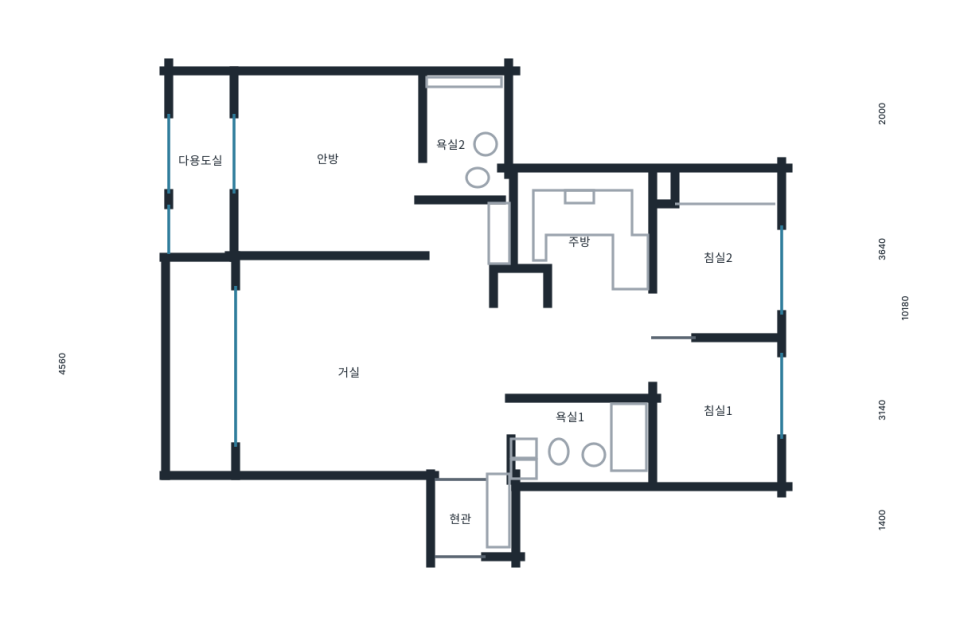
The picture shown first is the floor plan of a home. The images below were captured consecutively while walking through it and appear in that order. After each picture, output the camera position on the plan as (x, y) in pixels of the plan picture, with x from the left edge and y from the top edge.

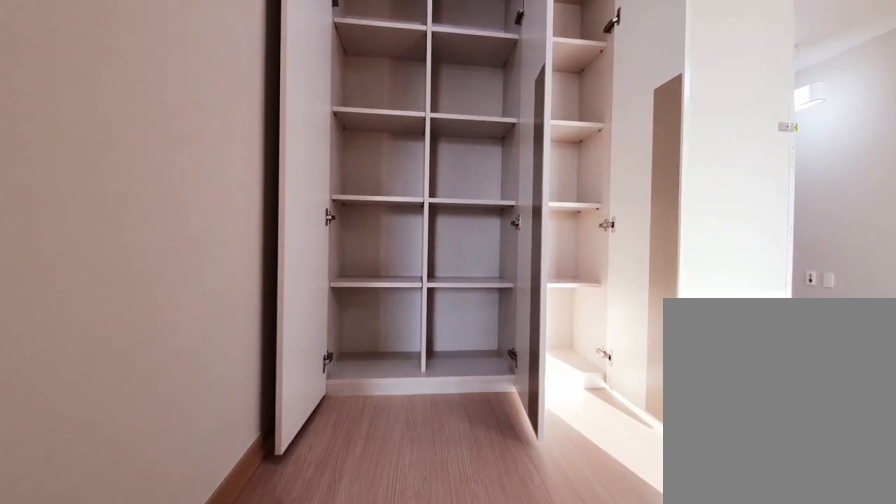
(455, 248)
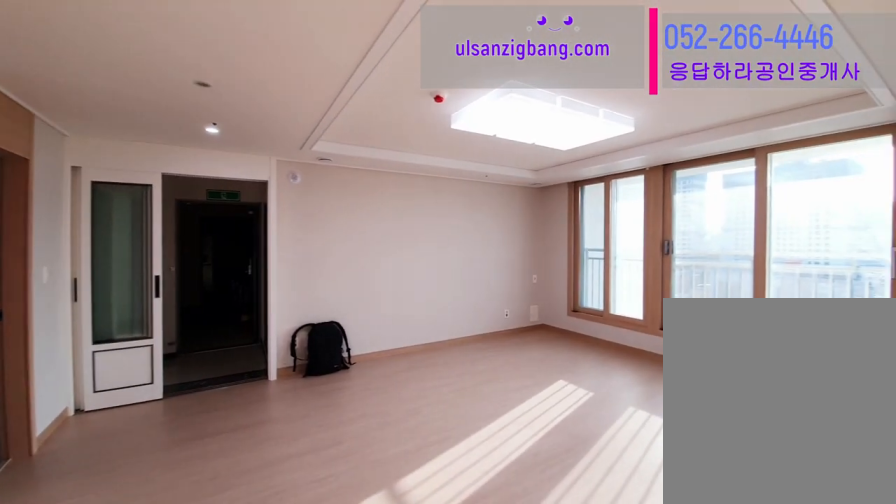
(469, 327)
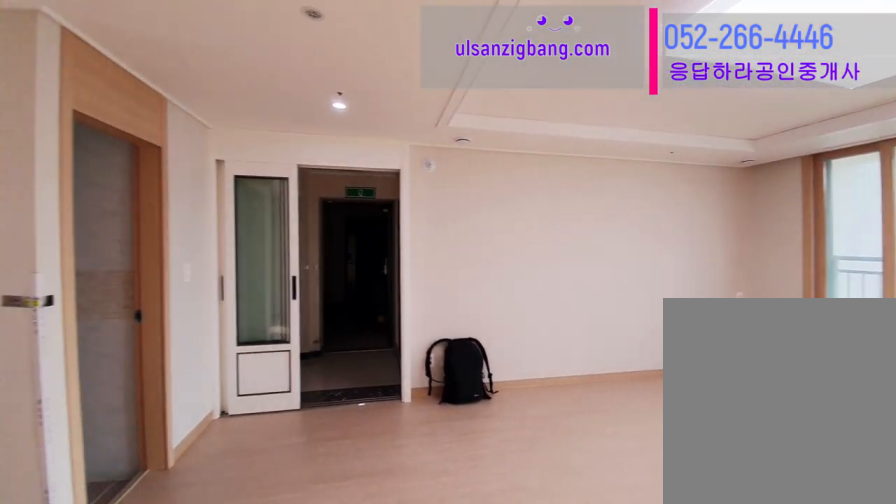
(468, 327)
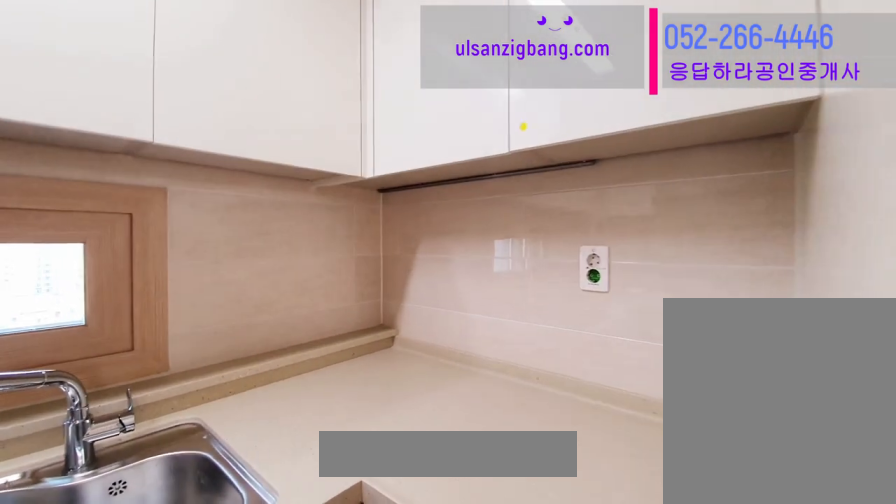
(587, 253)
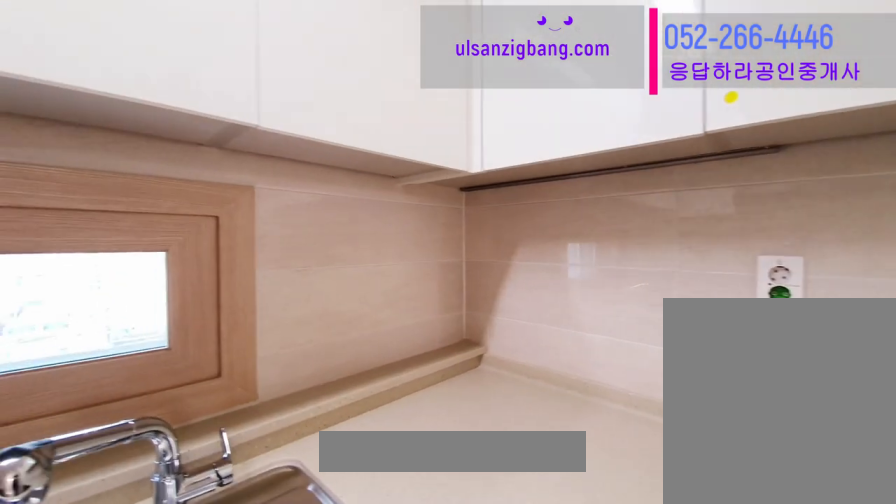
(587, 251)
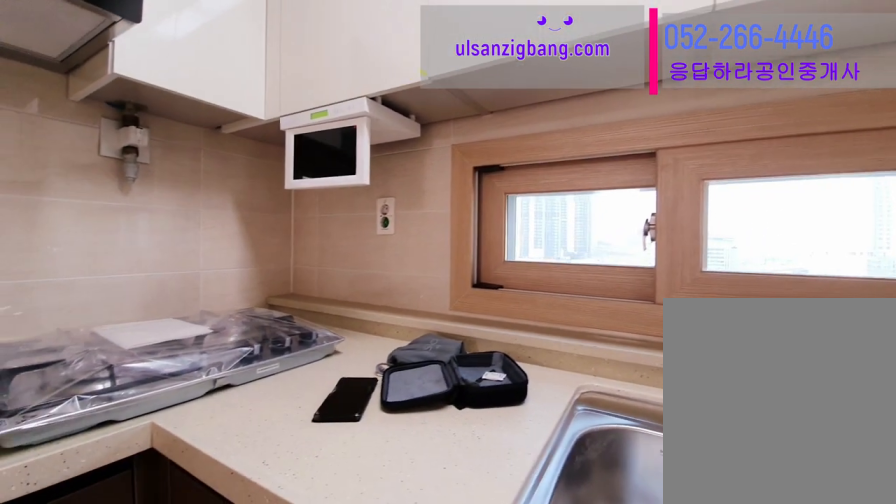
(587, 252)
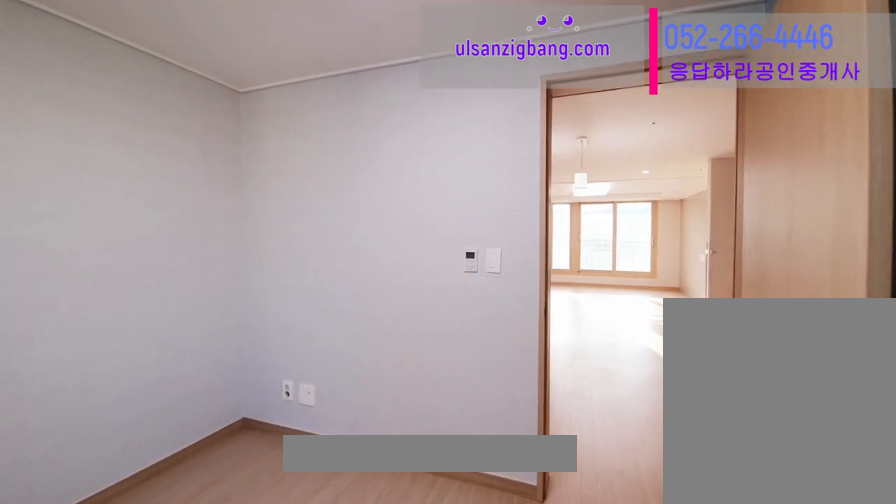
(724, 407)
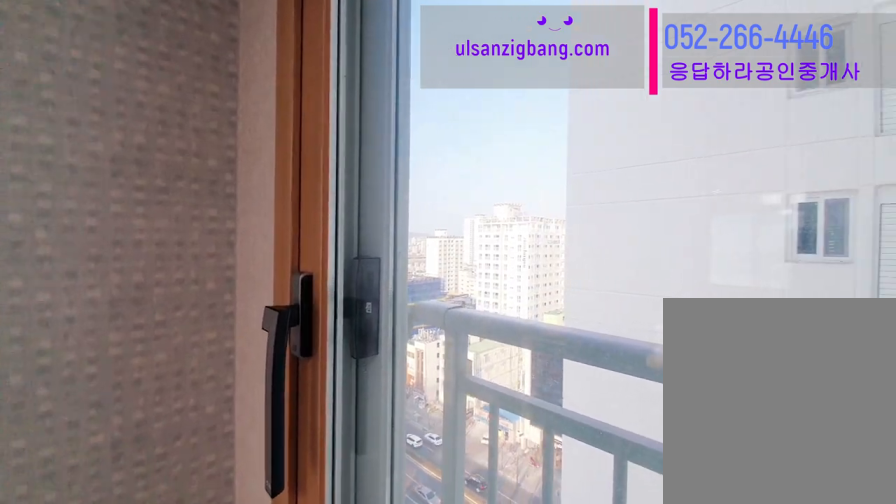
(726, 406)
